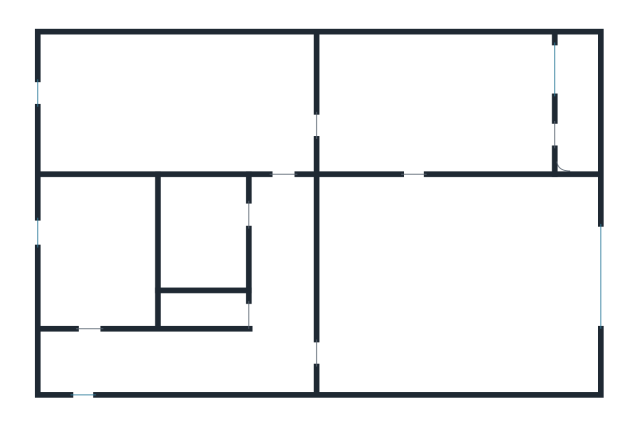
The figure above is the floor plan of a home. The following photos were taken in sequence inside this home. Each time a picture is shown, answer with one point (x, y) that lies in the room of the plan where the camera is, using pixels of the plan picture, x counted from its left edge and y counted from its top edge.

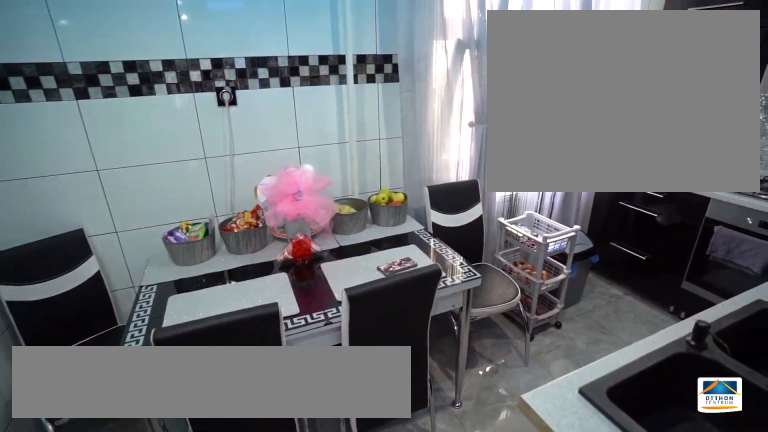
(93, 257)
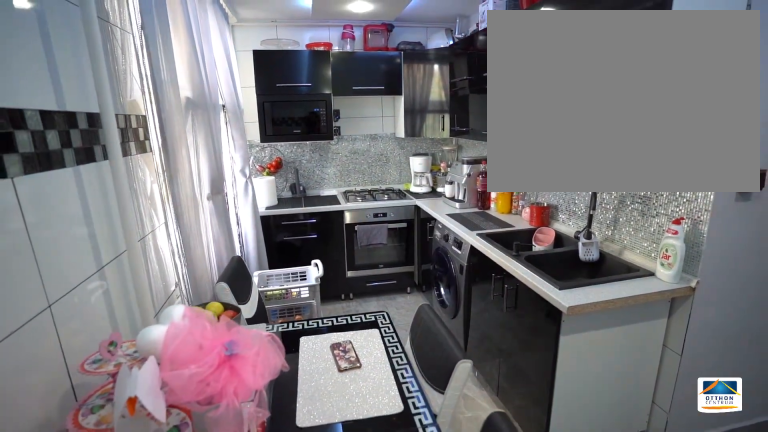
(93, 257)
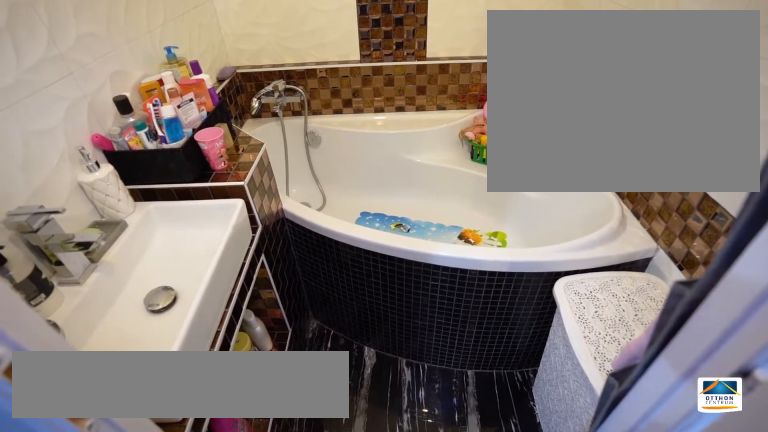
(206, 240)
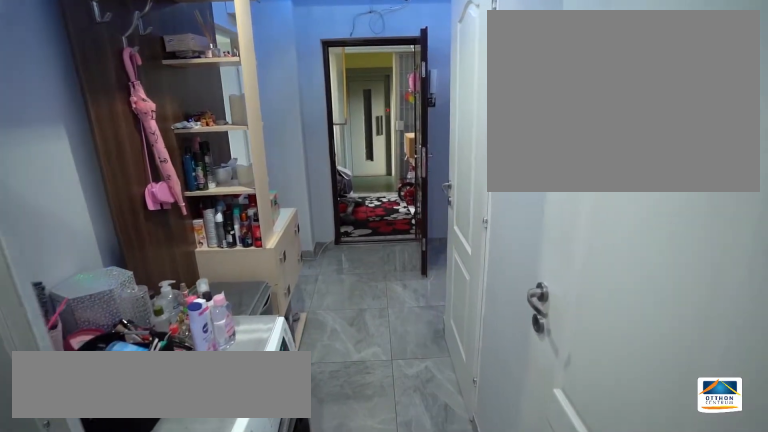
(285, 282)
